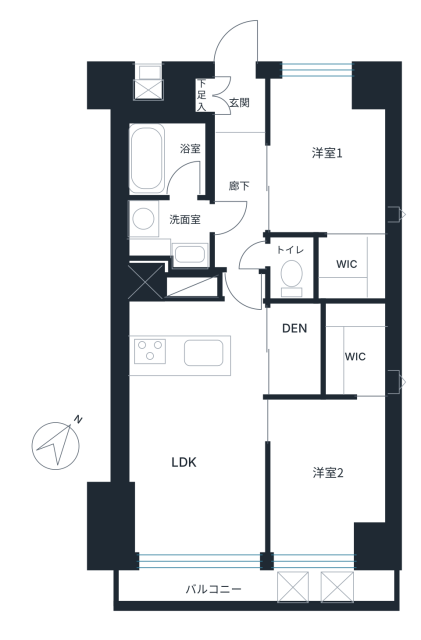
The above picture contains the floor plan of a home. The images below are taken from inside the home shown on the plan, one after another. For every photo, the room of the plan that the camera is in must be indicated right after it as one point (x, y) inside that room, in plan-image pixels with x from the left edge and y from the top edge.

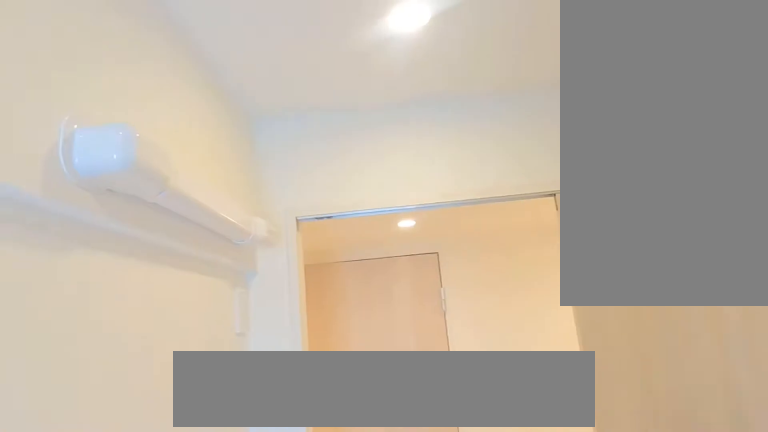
(331, 161)
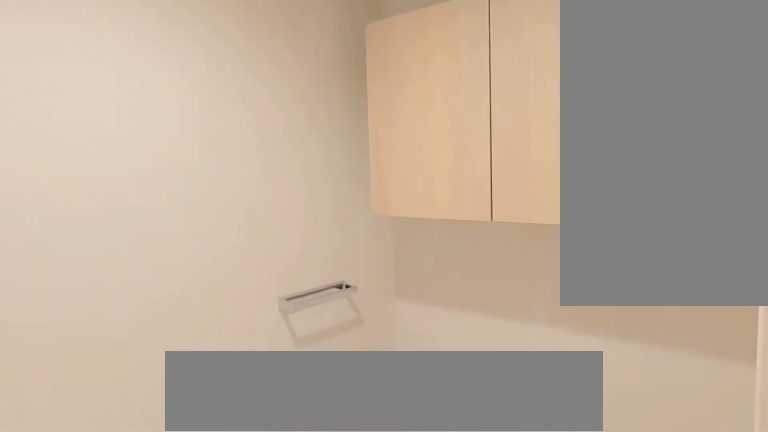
(296, 269)
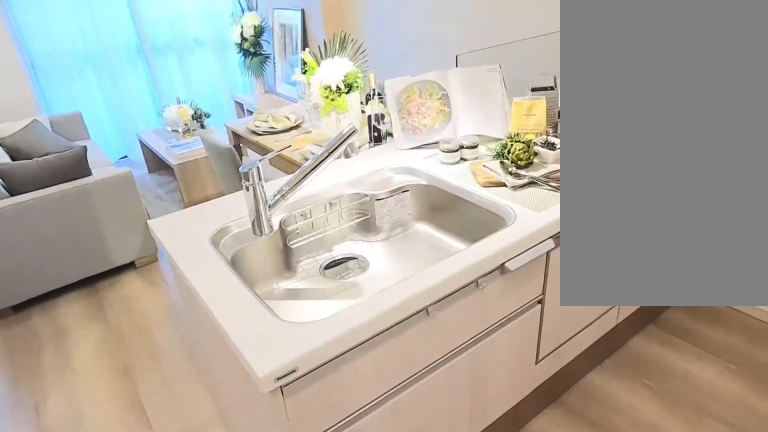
(181, 325)
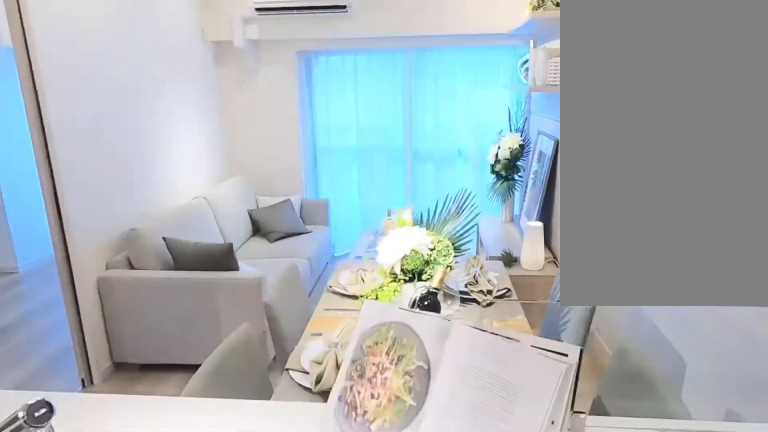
(181, 325)
